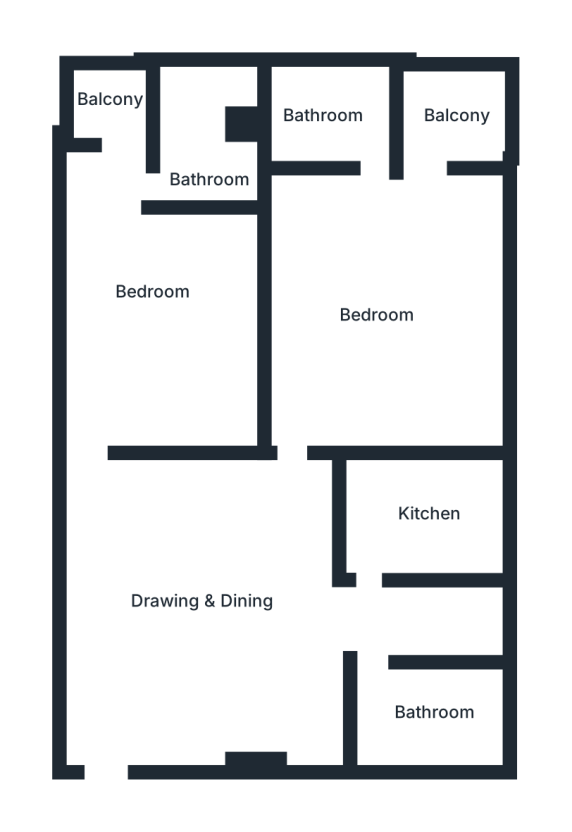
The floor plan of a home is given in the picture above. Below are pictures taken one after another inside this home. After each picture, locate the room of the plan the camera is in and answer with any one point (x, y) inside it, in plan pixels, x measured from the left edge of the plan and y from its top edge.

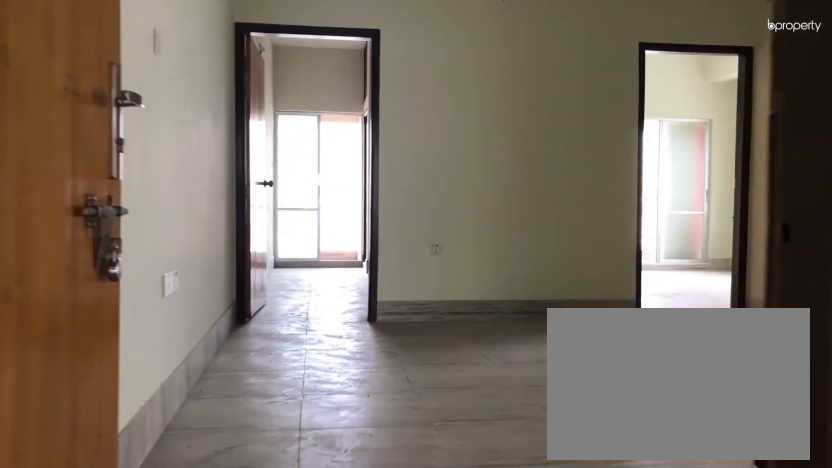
(126, 724)
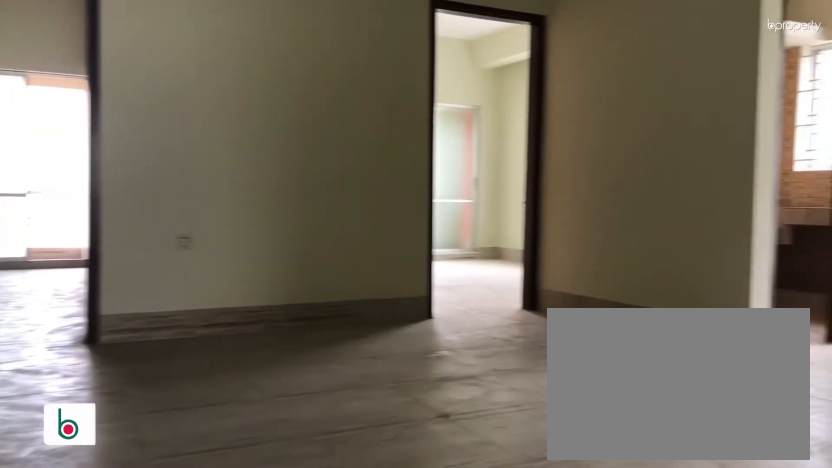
(201, 583)
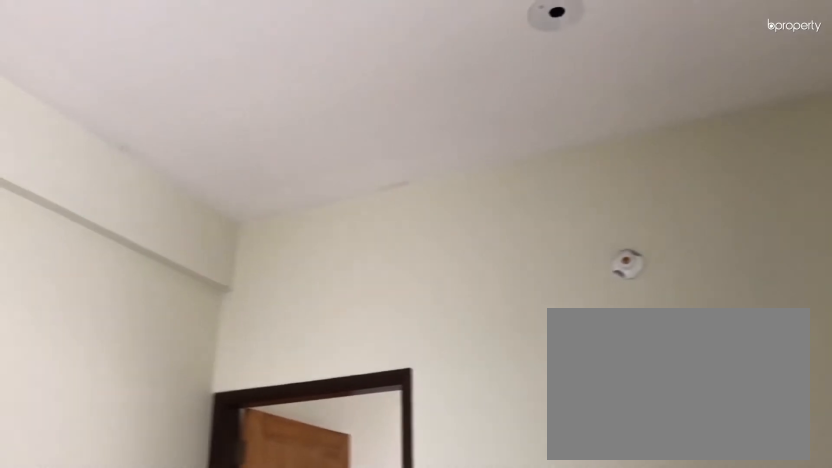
(201, 583)
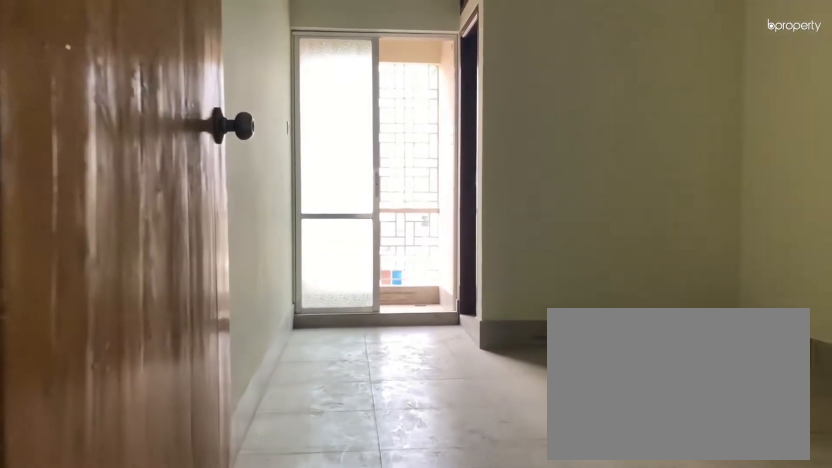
(105, 471)
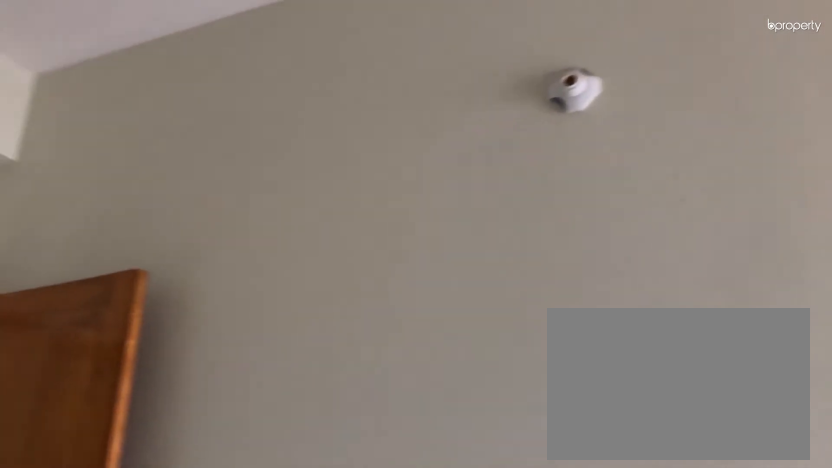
(137, 270)
